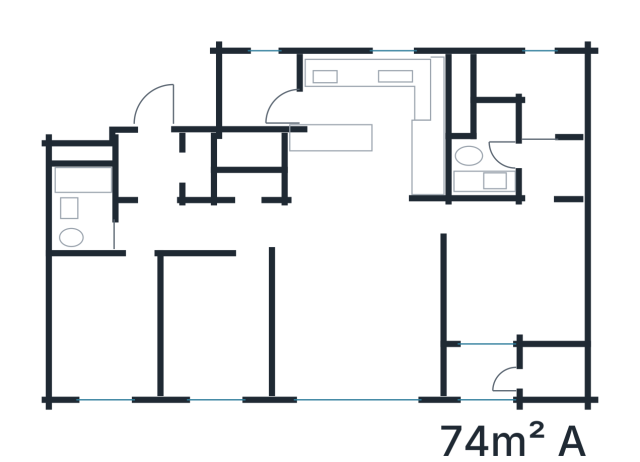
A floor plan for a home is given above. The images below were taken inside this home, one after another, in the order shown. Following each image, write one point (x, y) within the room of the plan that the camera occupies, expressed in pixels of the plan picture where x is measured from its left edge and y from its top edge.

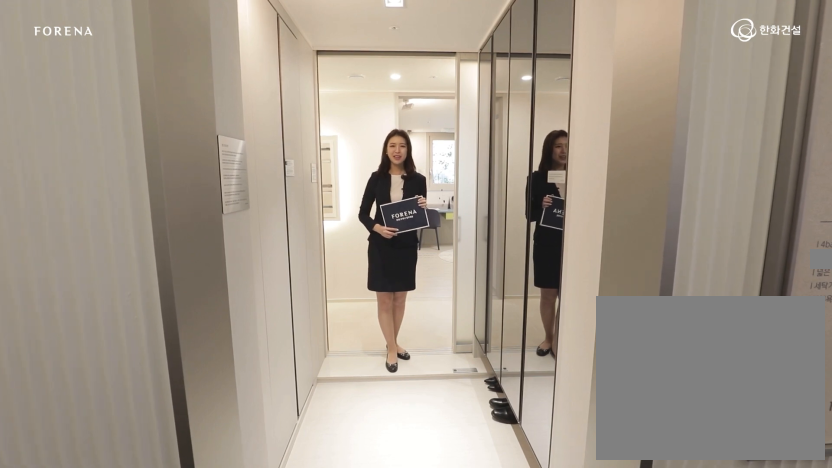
(156, 164)
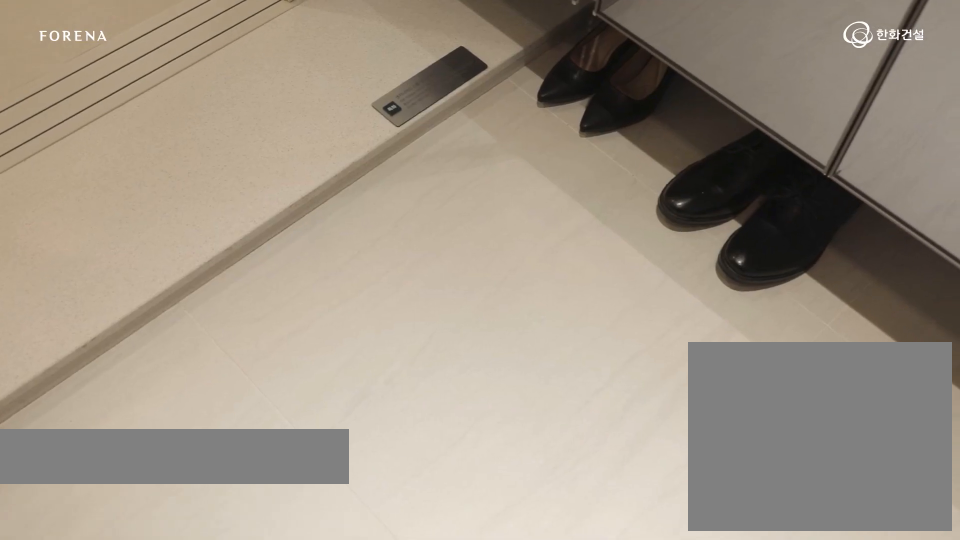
(156, 164)
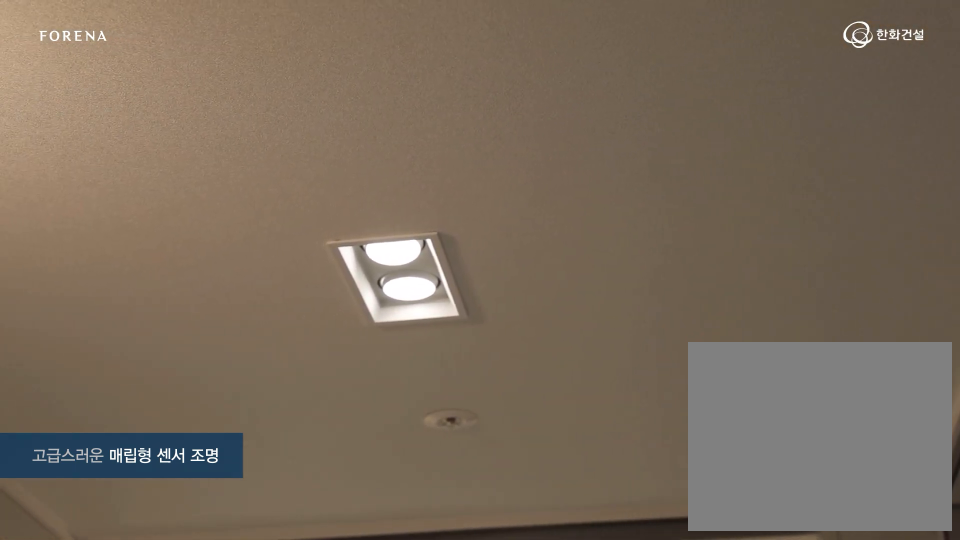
(156, 164)
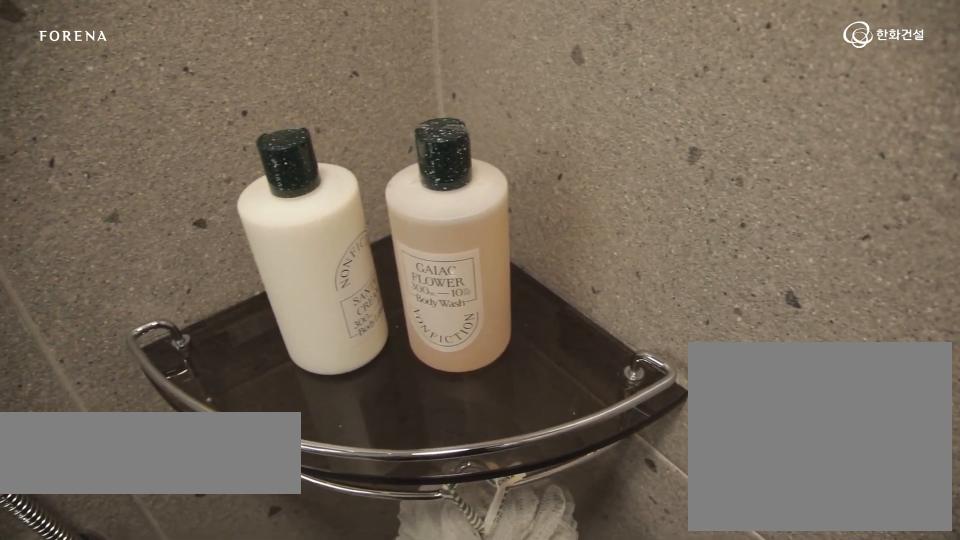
(508, 156)
